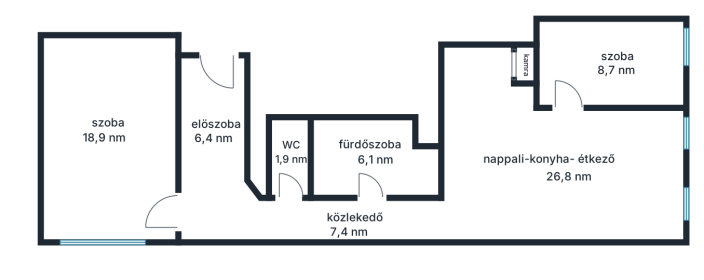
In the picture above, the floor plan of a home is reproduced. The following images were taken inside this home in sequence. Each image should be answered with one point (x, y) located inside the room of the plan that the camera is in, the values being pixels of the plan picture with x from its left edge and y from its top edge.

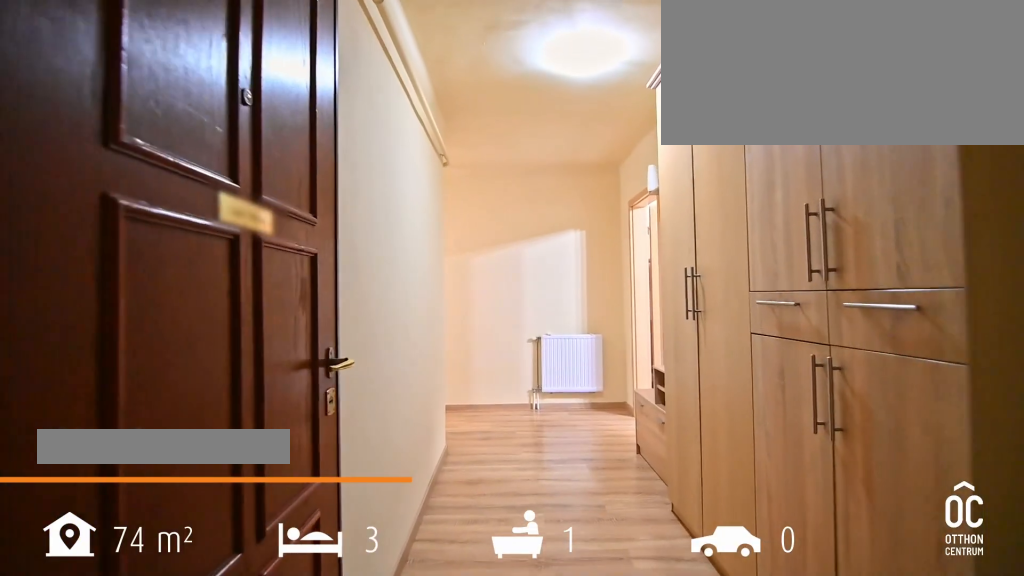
(211, 144)
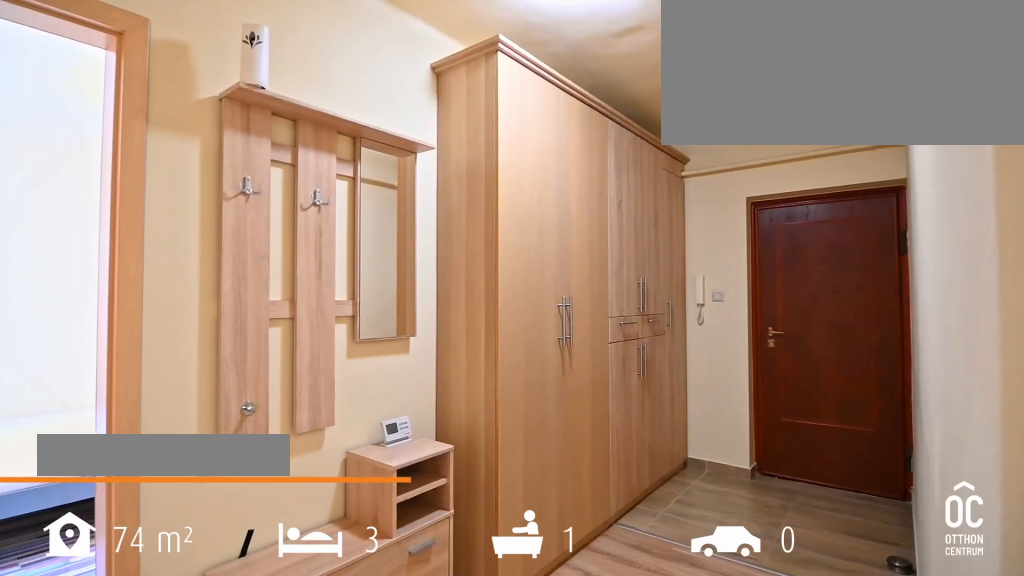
(211, 144)
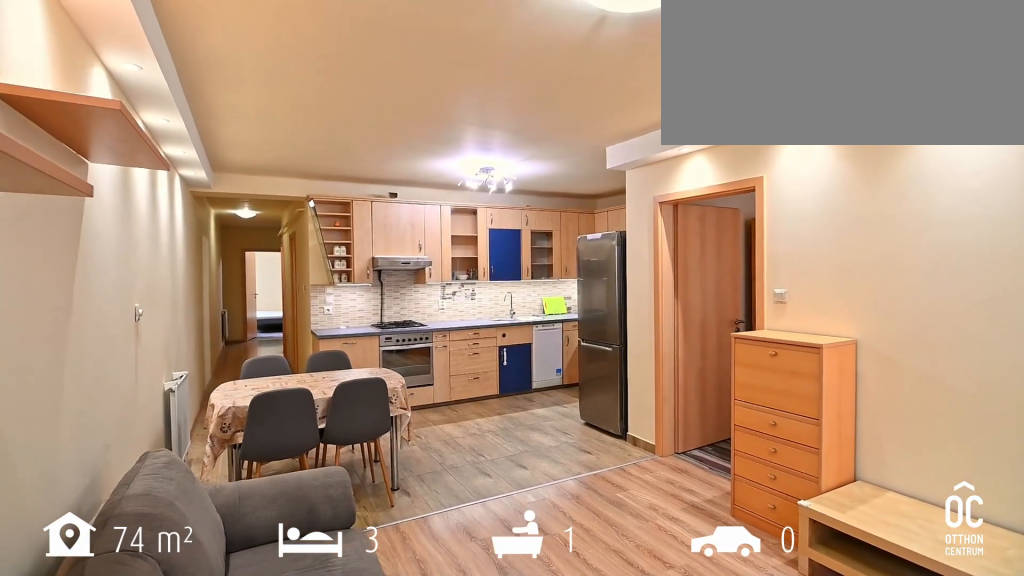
(561, 169)
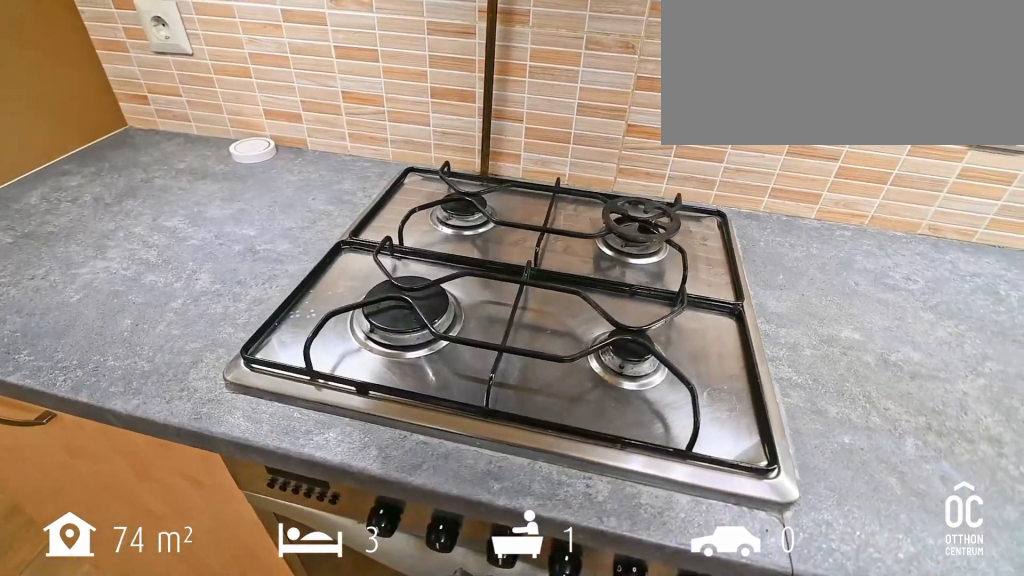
(561, 169)
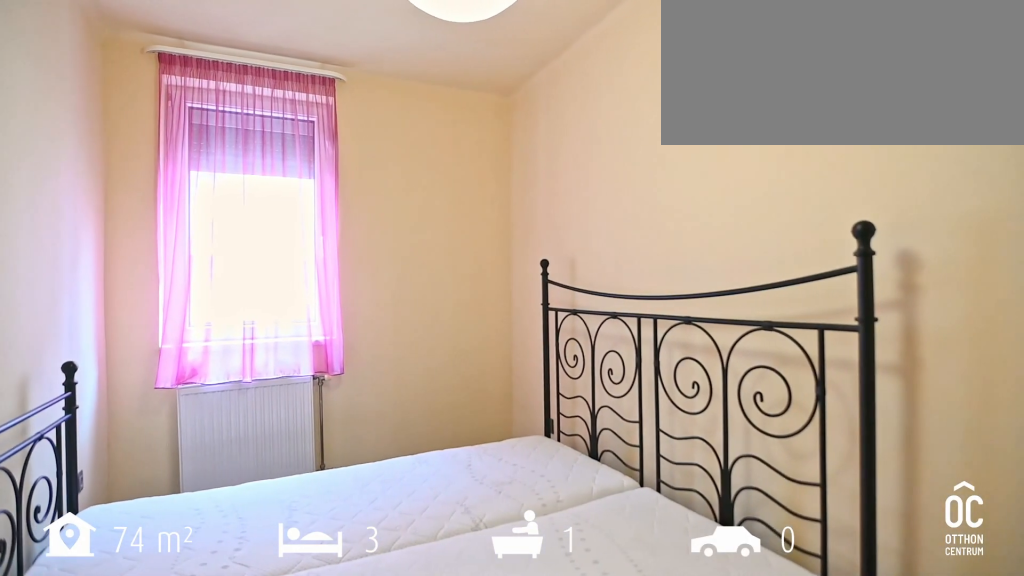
(610, 60)
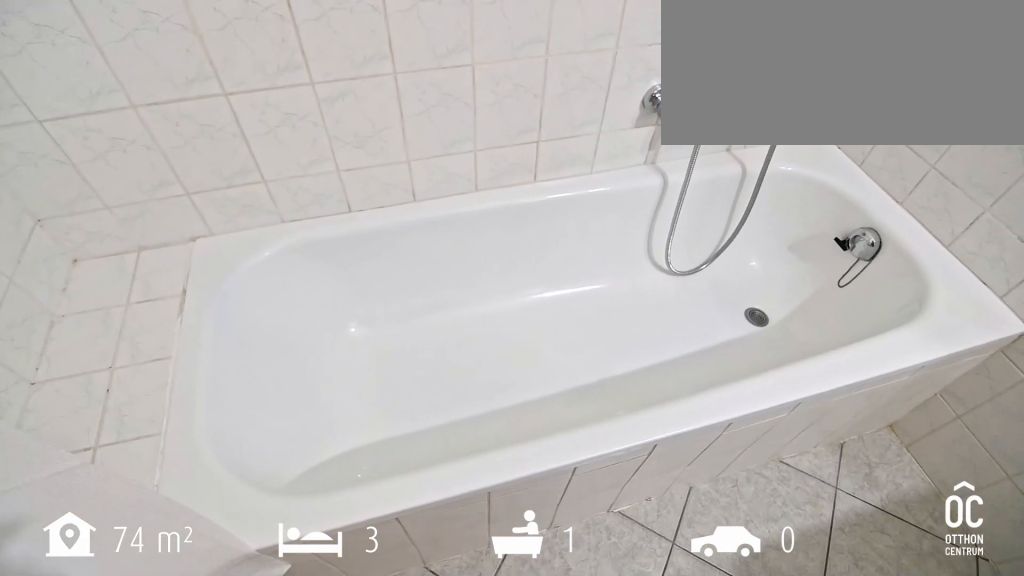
(365, 155)
